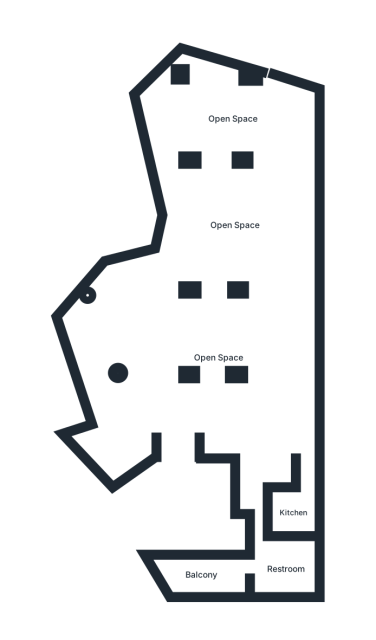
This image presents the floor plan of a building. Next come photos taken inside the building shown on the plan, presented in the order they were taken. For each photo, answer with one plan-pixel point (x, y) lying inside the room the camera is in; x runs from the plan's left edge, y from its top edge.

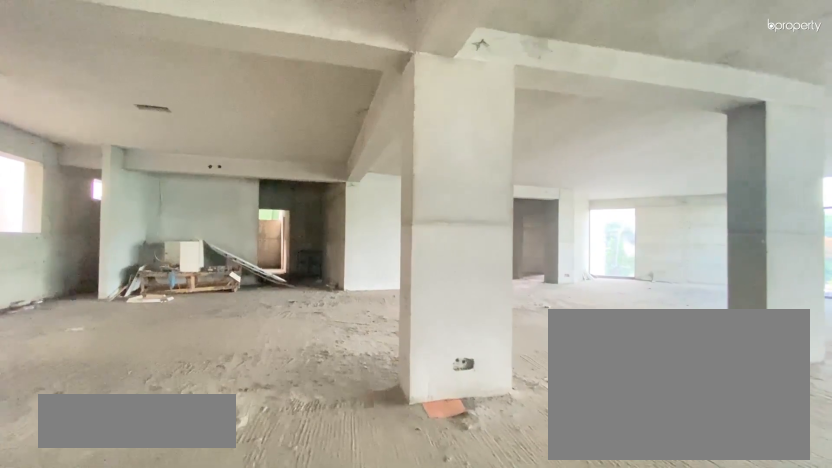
(296, 391)
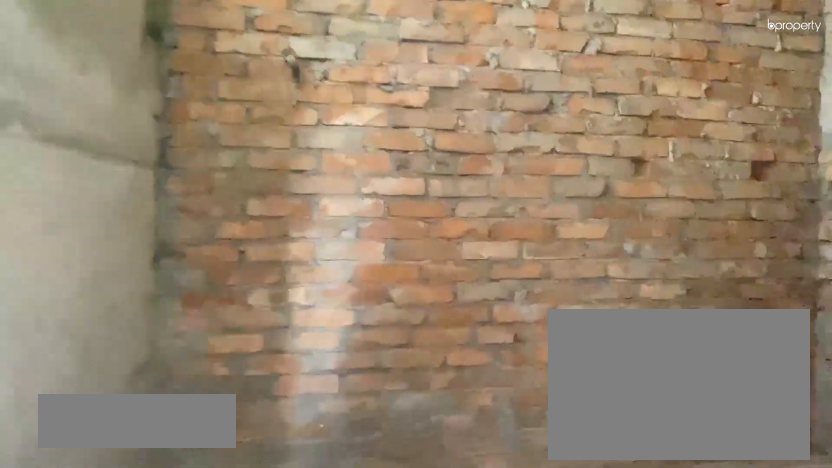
(292, 515)
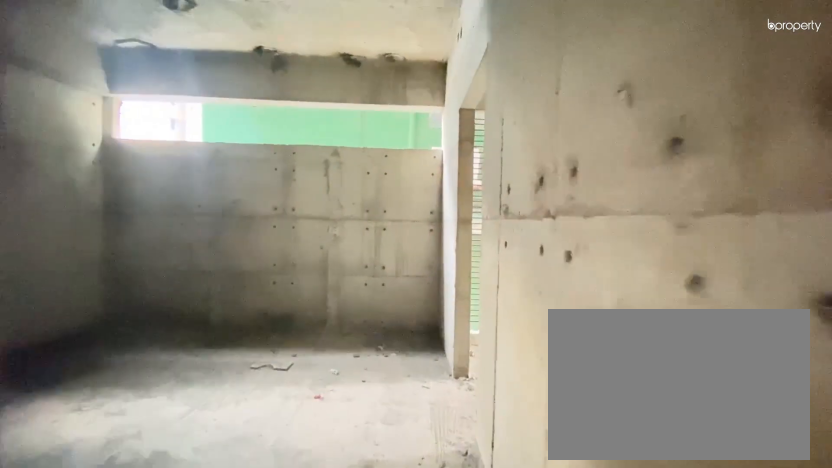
(280, 568)
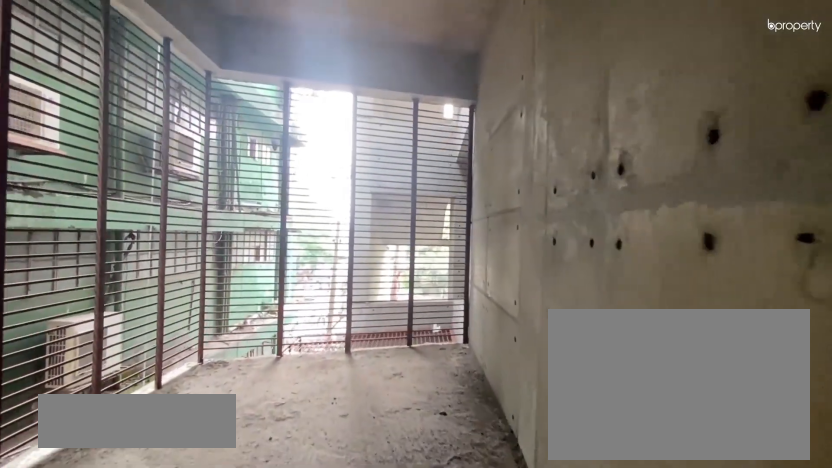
(200, 578)
